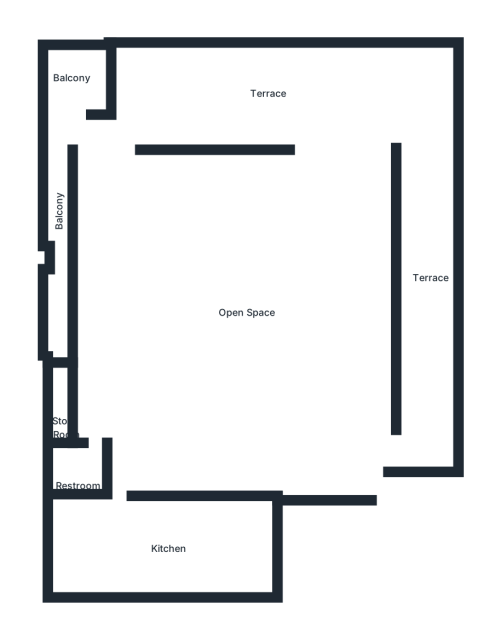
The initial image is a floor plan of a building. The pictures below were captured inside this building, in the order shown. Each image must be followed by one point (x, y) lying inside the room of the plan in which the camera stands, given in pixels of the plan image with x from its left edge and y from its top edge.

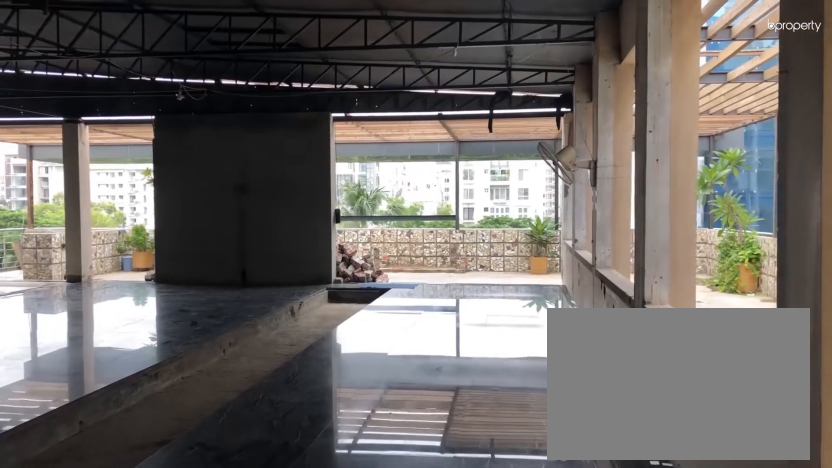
(326, 363)
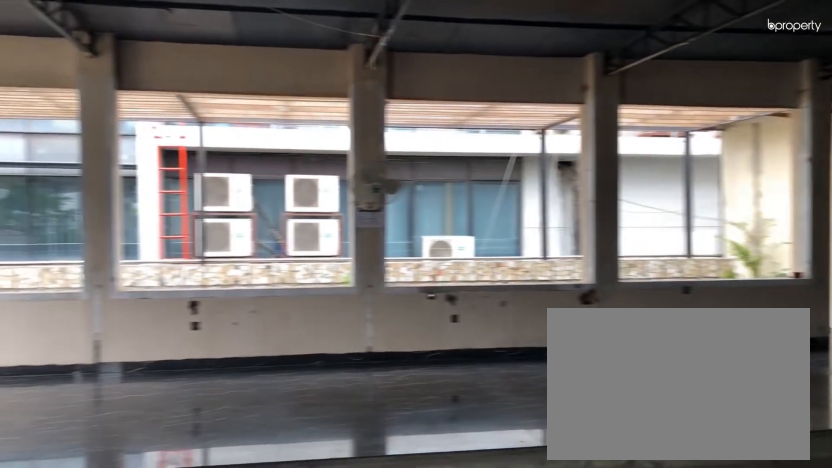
(177, 225)
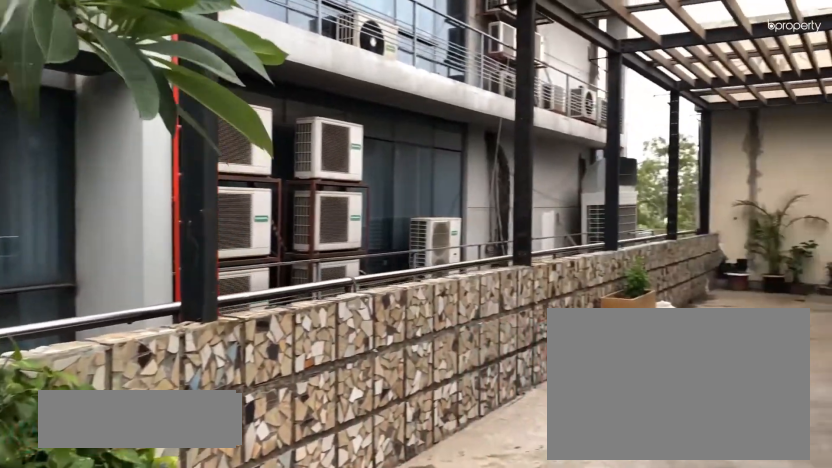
(419, 110)
